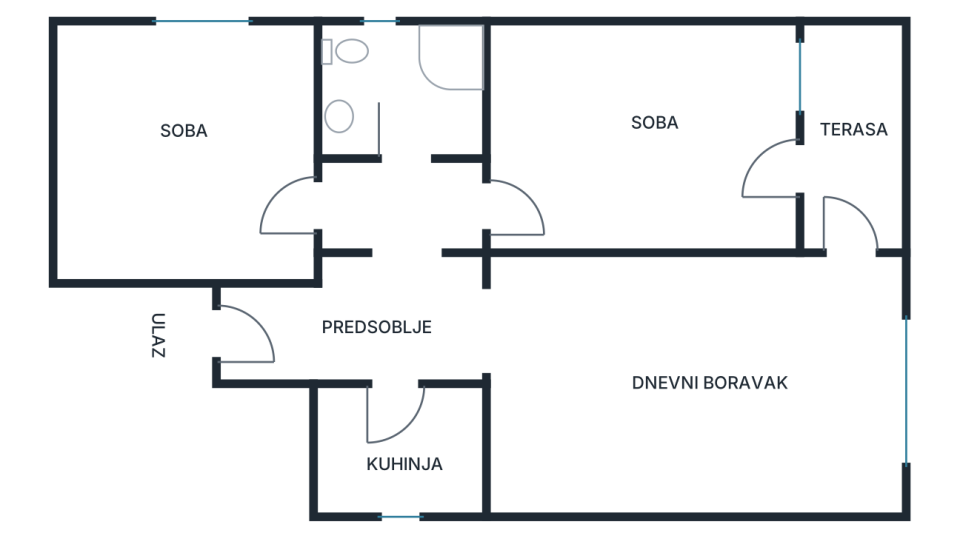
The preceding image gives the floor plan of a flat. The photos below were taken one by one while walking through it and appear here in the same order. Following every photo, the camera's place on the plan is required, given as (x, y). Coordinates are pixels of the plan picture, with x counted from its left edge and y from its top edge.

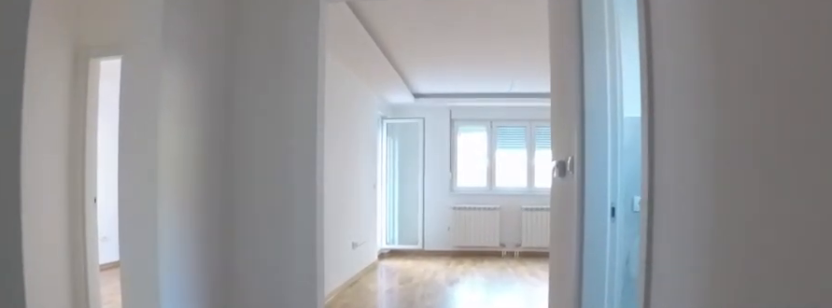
(316, 330)
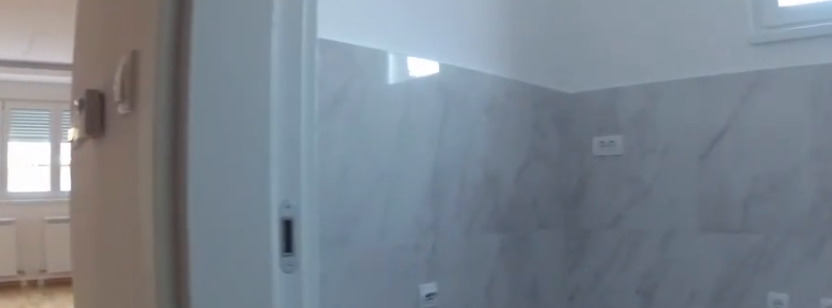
(372, 344)
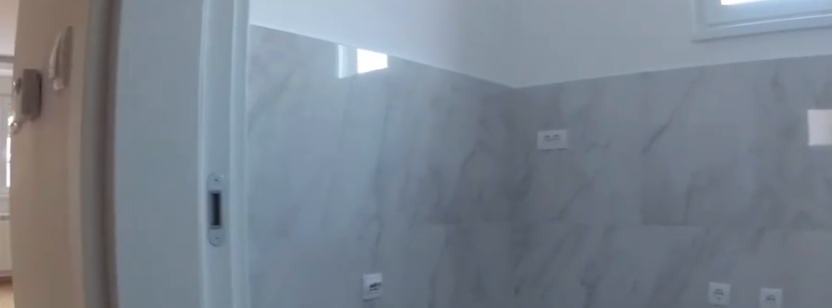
(371, 347)
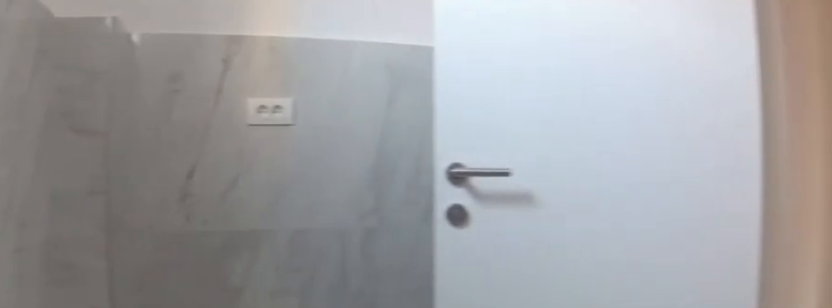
(425, 448)
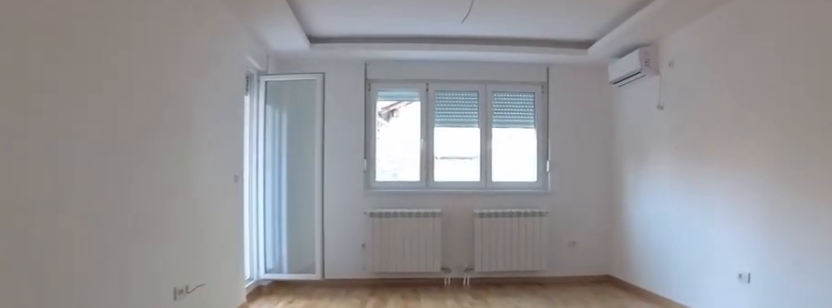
(480, 333)
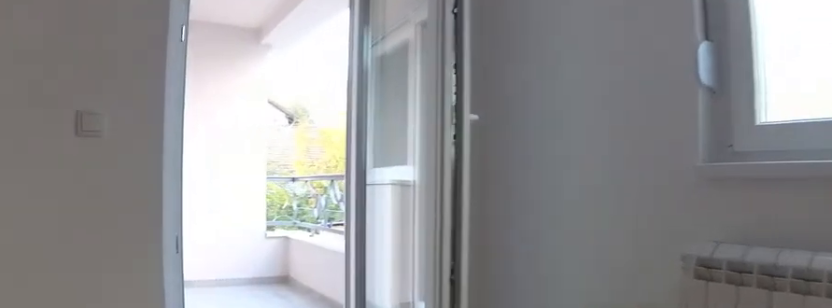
(807, 334)
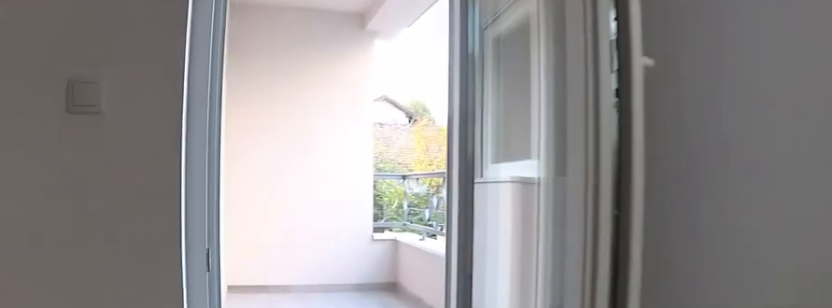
(818, 322)
